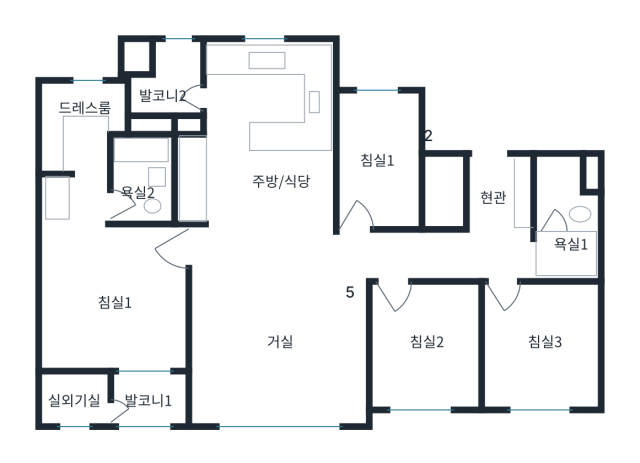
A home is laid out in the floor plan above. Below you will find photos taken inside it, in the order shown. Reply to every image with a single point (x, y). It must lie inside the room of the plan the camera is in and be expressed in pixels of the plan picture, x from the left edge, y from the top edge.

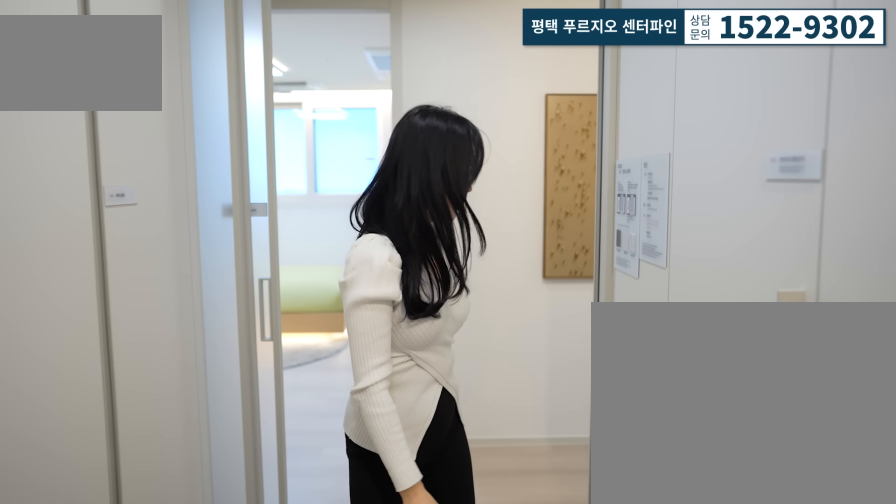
(484, 190)
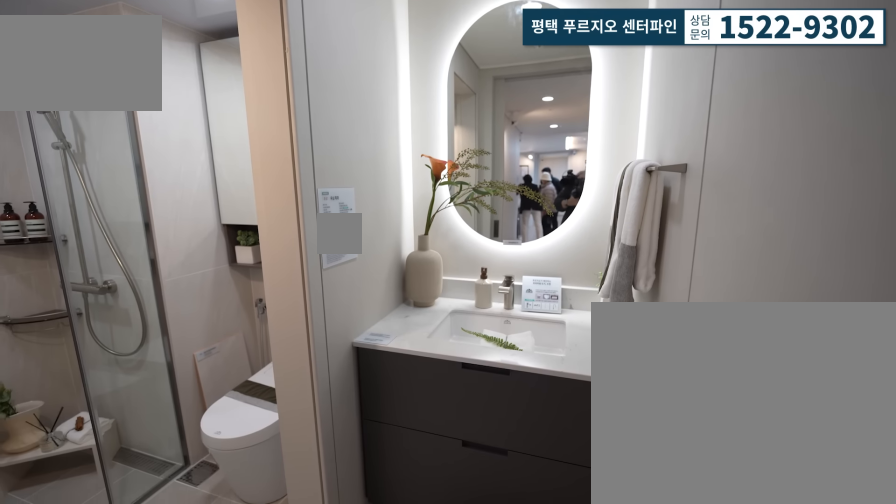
(555, 238)
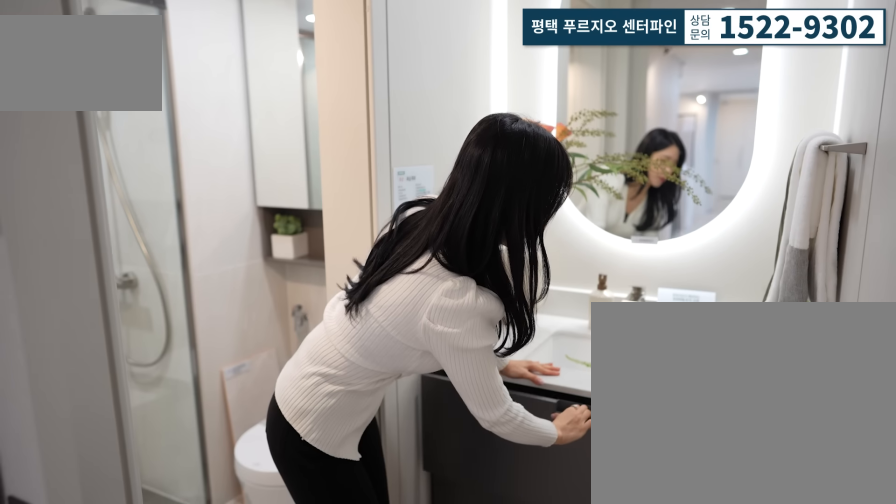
(556, 238)
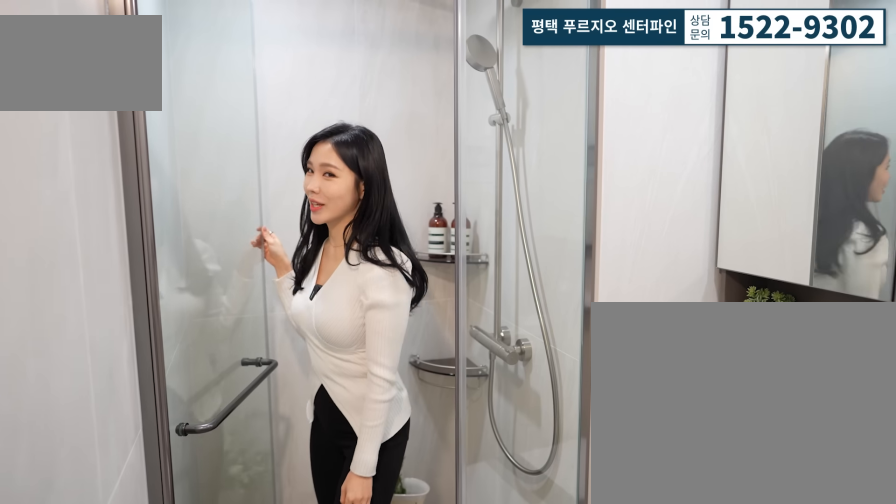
(579, 254)
